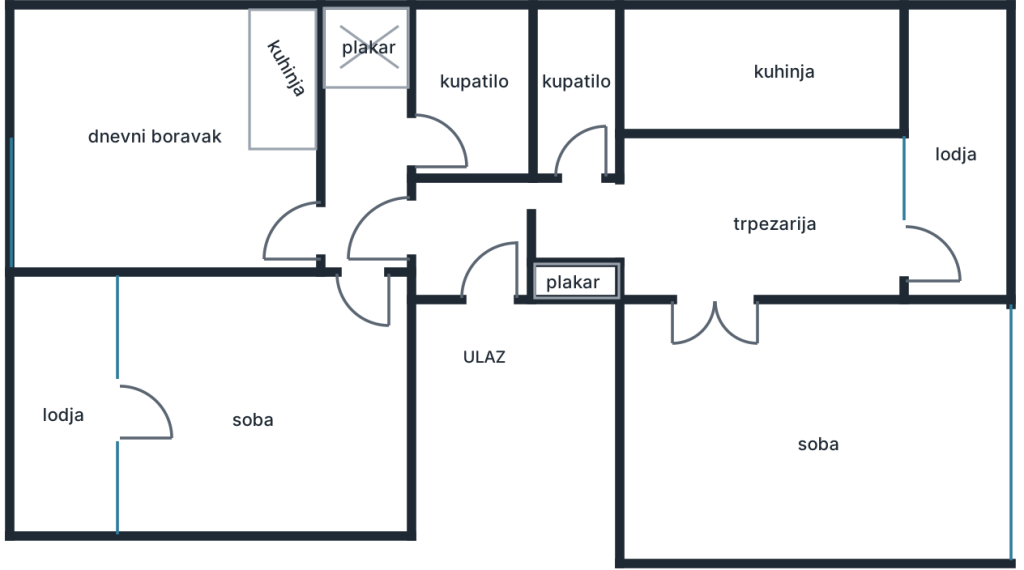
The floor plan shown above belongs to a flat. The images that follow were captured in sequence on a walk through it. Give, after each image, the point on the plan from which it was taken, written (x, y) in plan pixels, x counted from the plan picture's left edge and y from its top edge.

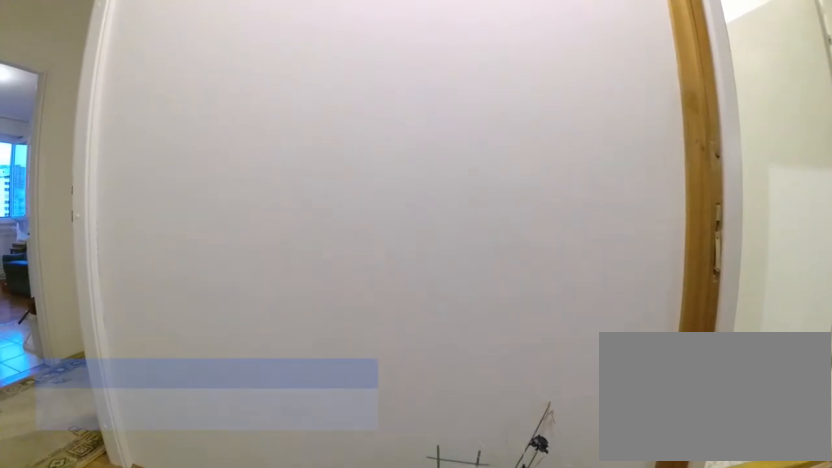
(481, 296)
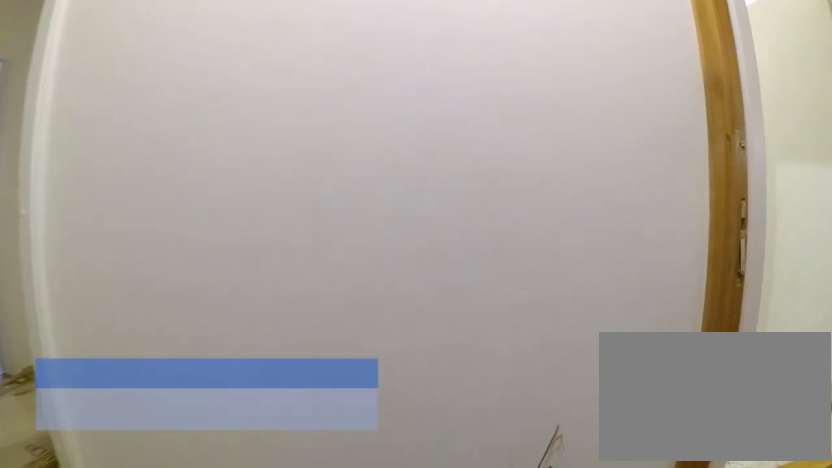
(481, 280)
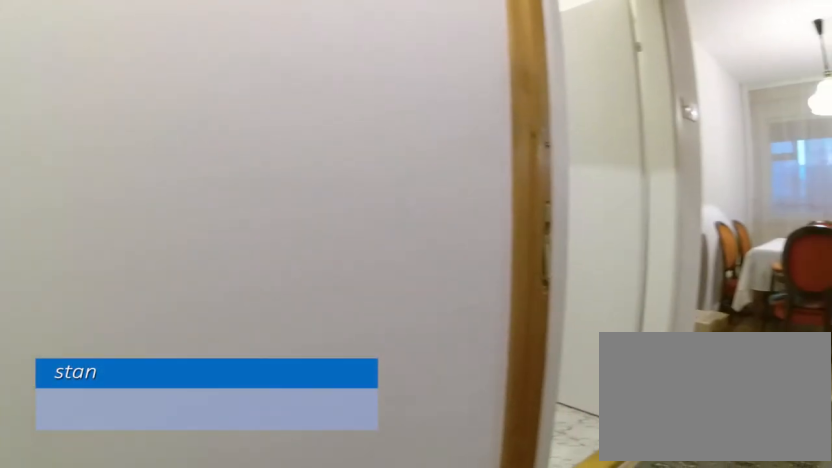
(495, 263)
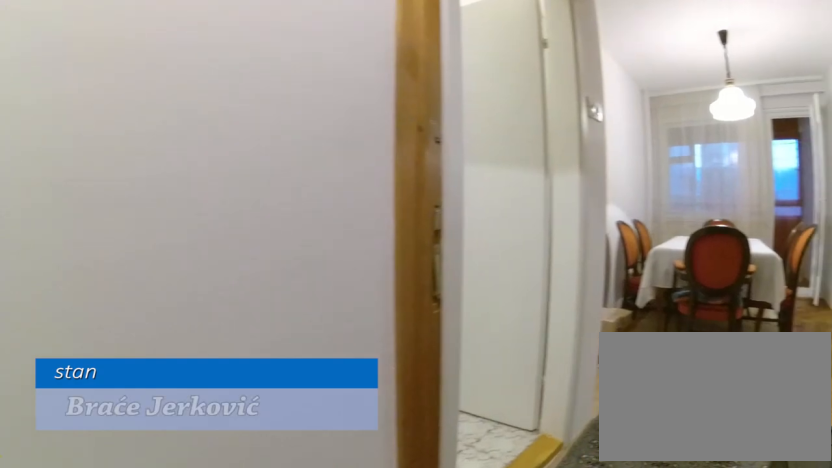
(503, 259)
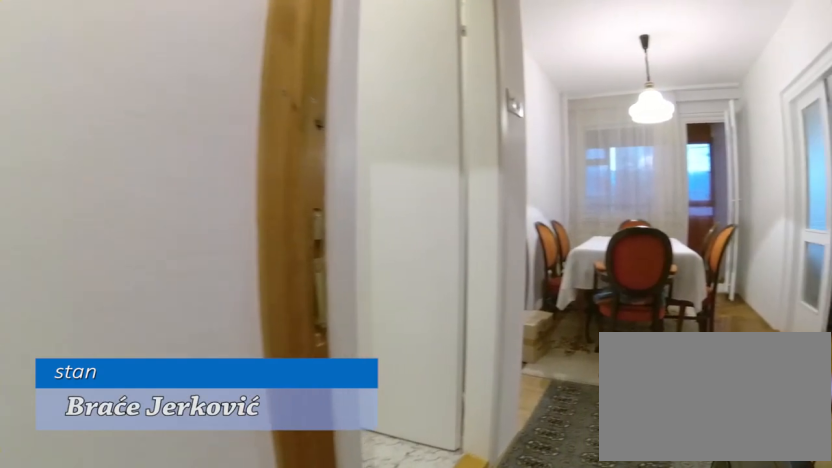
(515, 254)
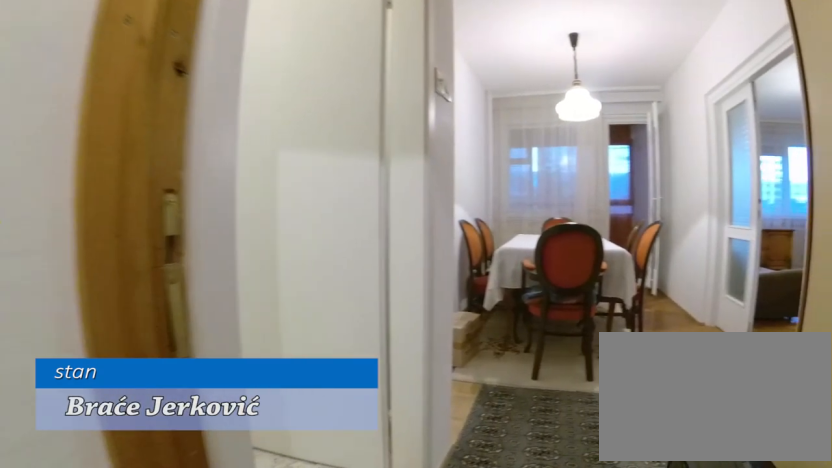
(528, 246)
